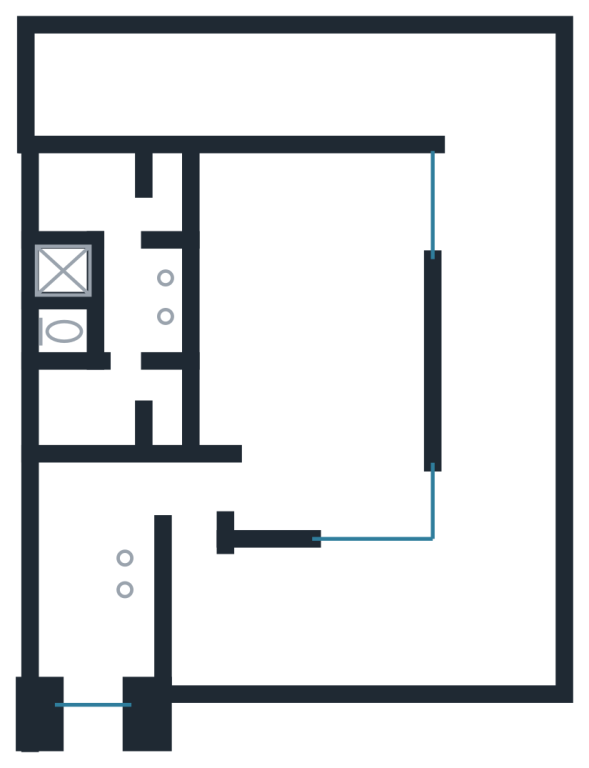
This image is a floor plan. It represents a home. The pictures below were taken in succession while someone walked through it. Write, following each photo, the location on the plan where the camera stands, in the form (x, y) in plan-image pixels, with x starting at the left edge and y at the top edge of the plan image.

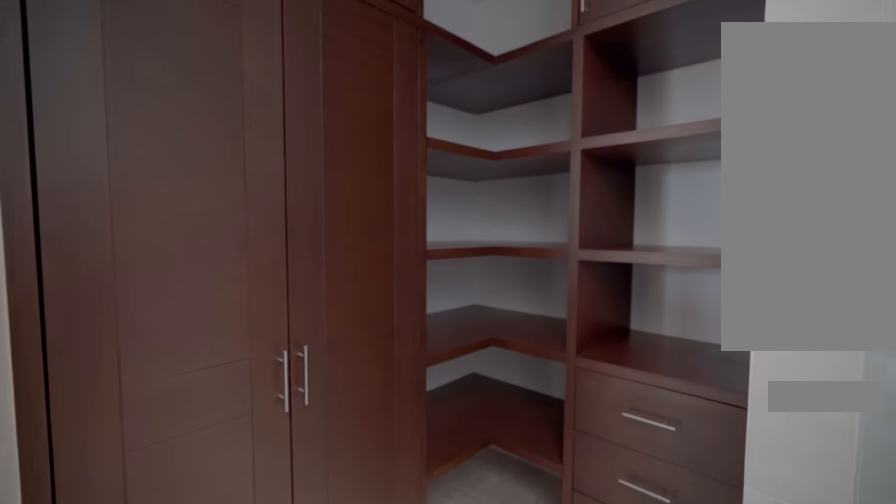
(119, 375)
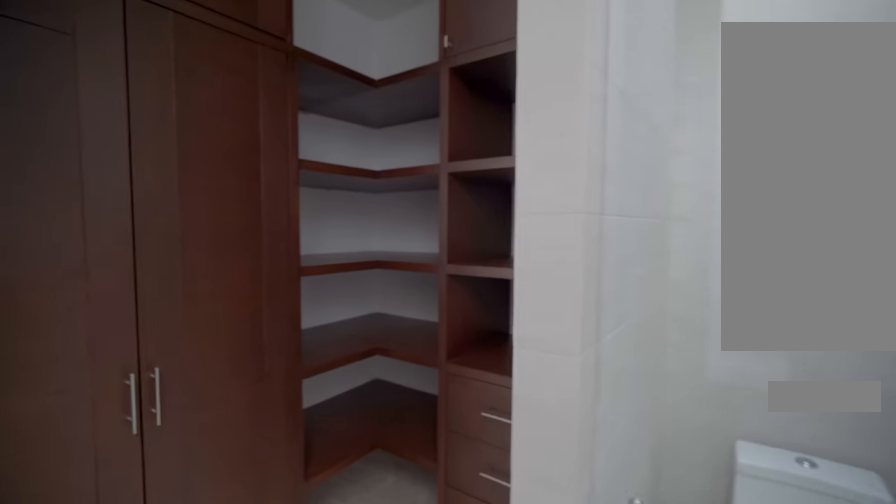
(121, 374)
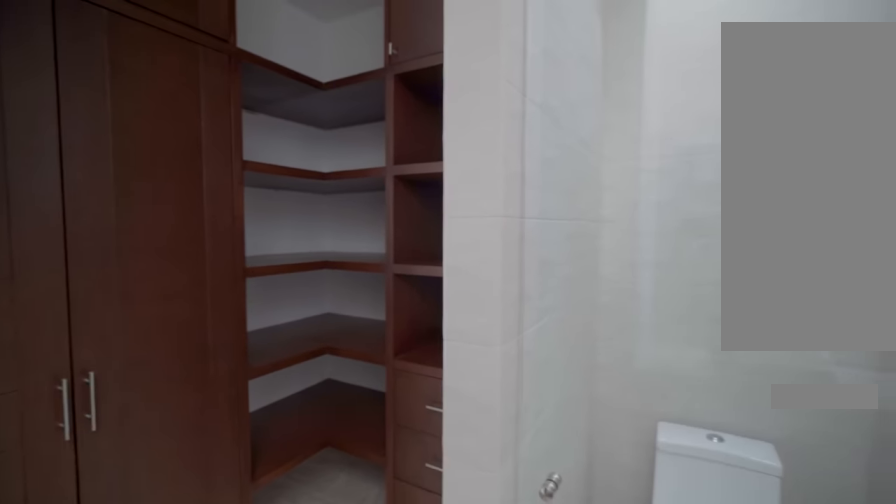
(121, 374)
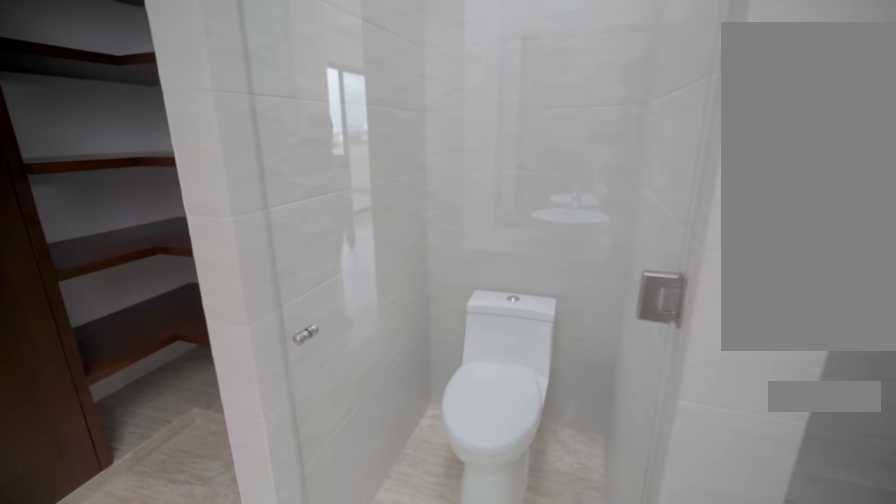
(119, 375)
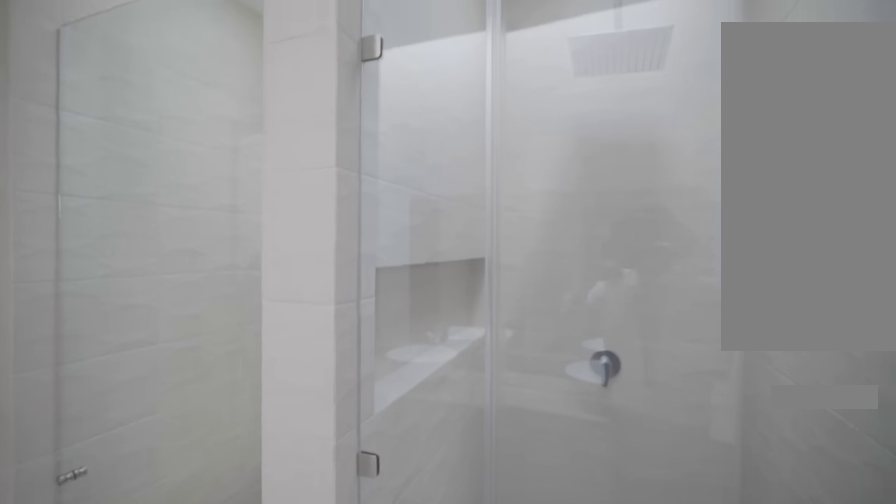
(124, 274)
